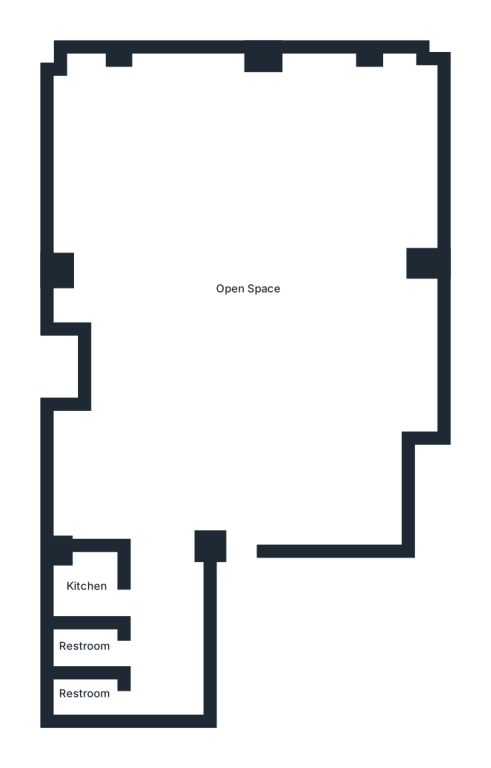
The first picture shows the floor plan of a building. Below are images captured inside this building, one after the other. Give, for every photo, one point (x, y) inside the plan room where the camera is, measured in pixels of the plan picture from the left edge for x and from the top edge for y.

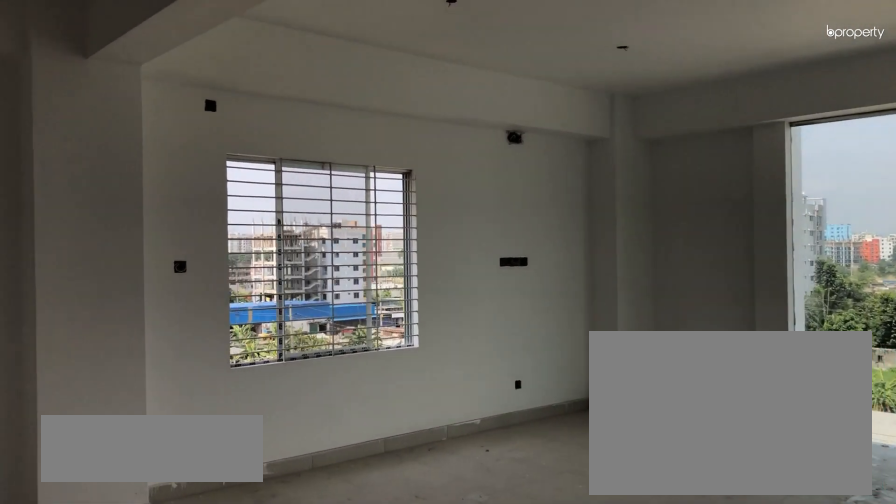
(248, 292)
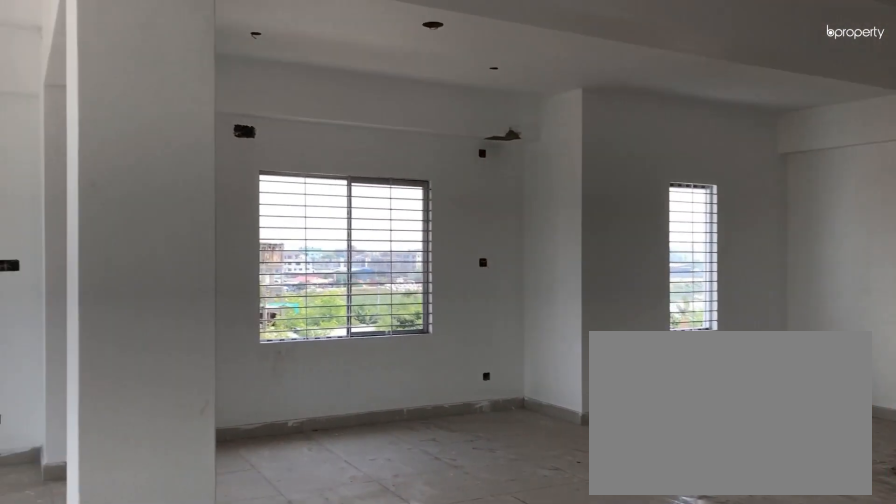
(248, 292)
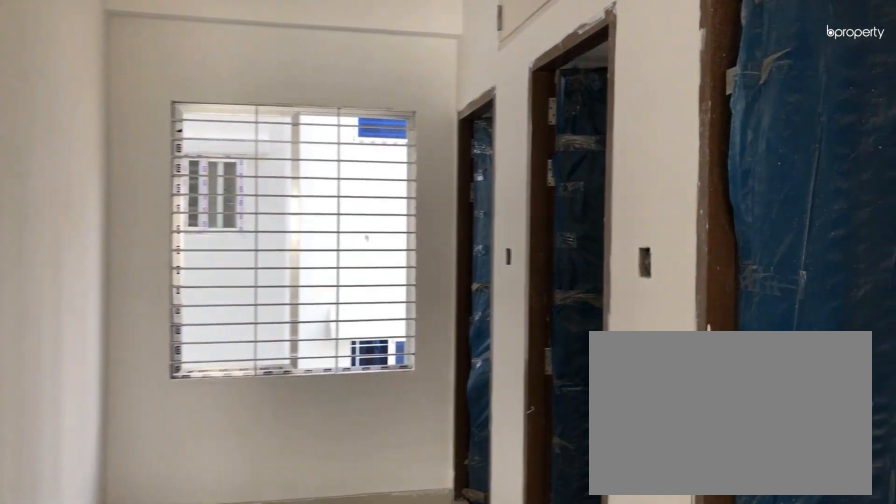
(156, 592)
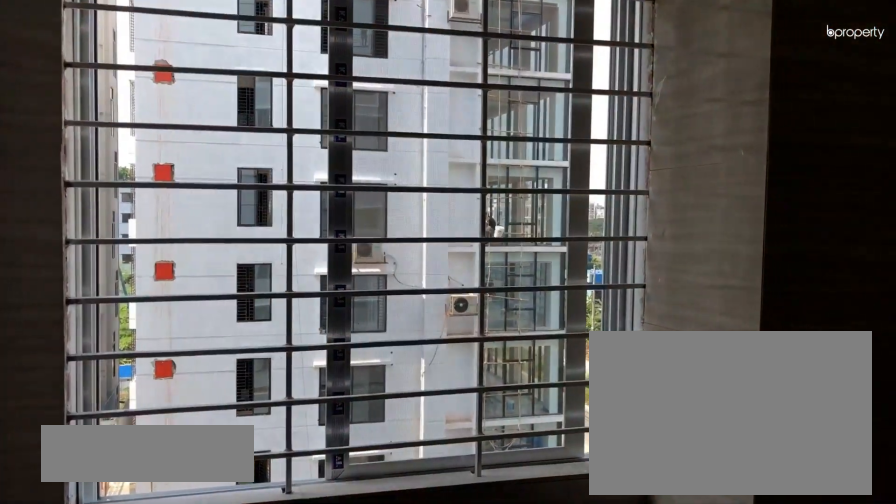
(84, 588)
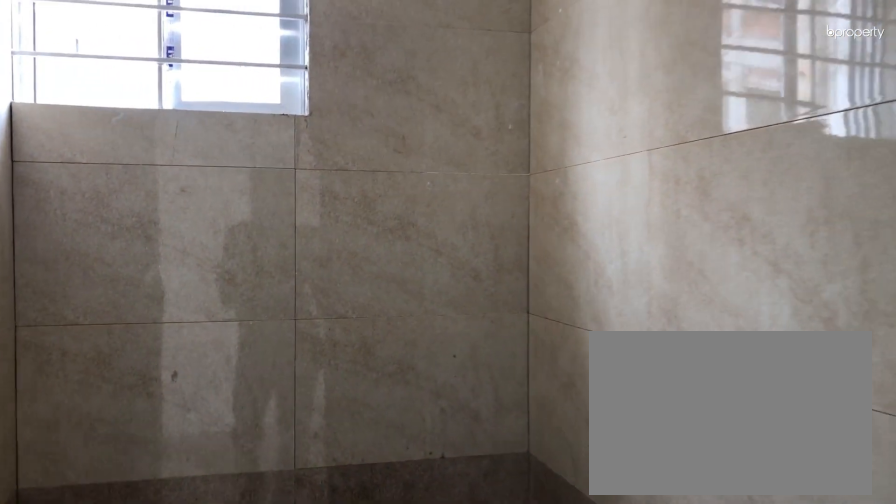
(85, 645)
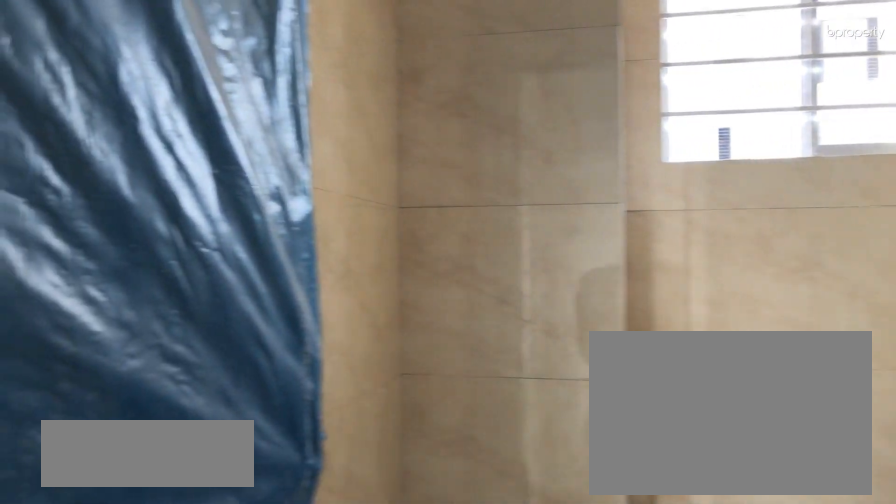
(85, 694)
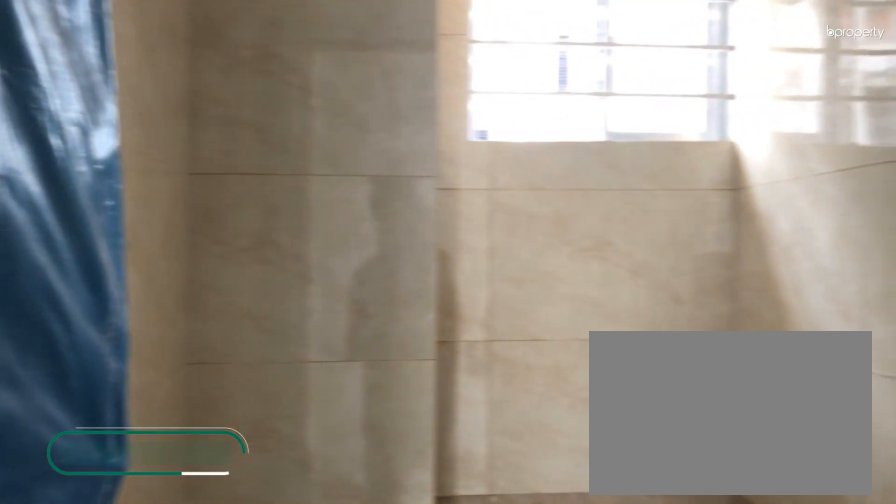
(85, 694)
